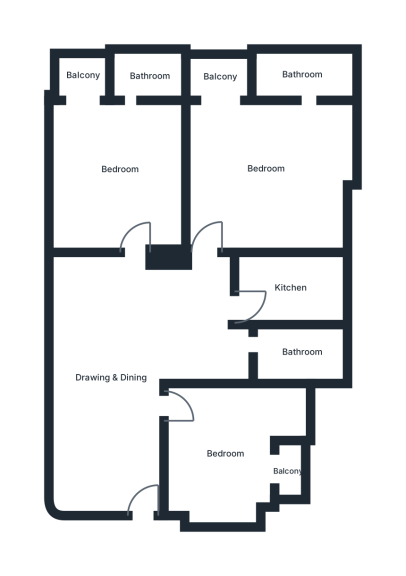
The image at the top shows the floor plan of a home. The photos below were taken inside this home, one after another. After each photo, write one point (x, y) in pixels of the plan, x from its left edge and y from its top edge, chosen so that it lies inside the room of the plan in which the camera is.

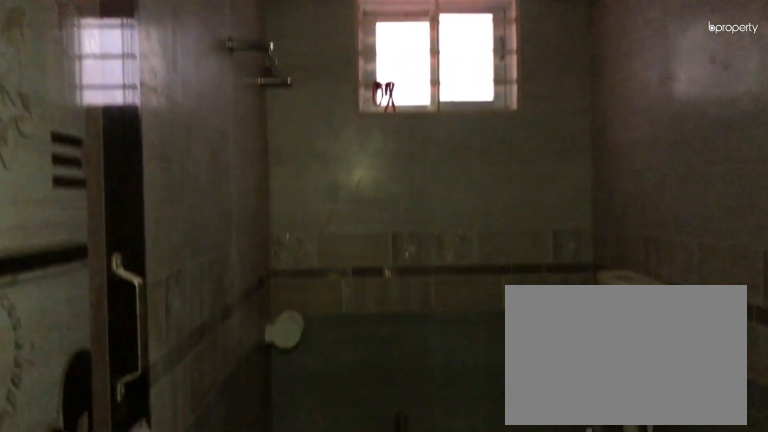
(303, 352)
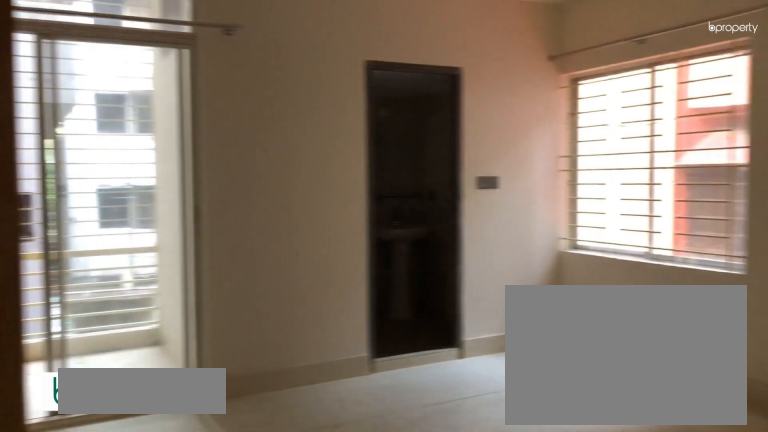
(268, 169)
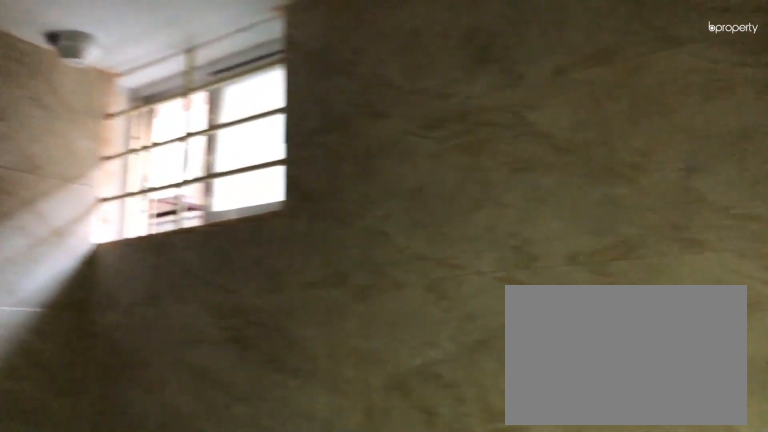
(305, 78)
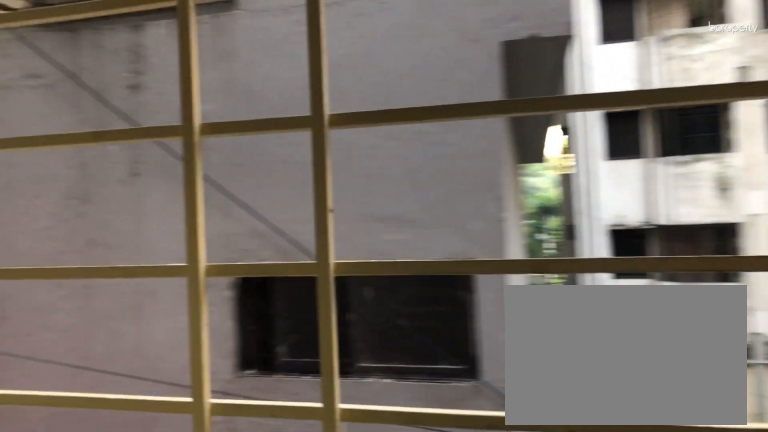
(222, 75)
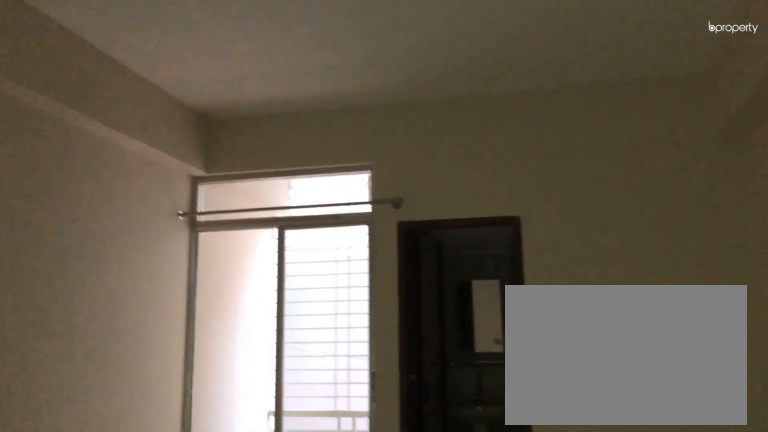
(123, 168)
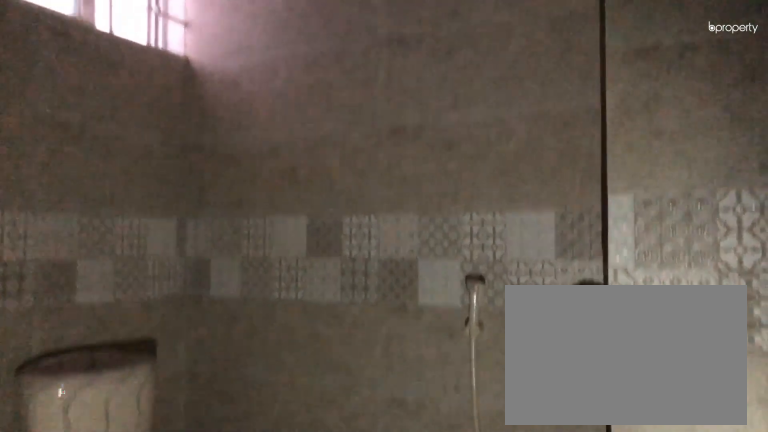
(155, 78)
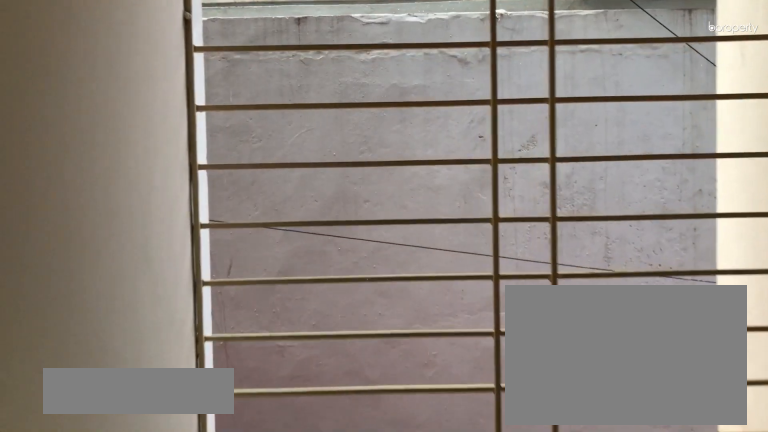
(84, 76)
